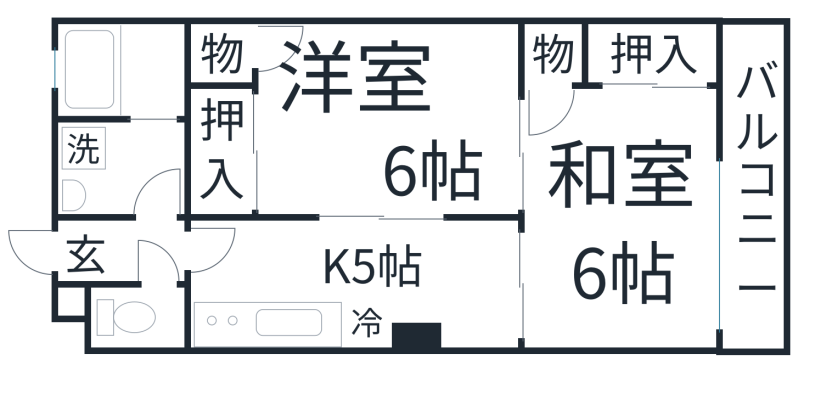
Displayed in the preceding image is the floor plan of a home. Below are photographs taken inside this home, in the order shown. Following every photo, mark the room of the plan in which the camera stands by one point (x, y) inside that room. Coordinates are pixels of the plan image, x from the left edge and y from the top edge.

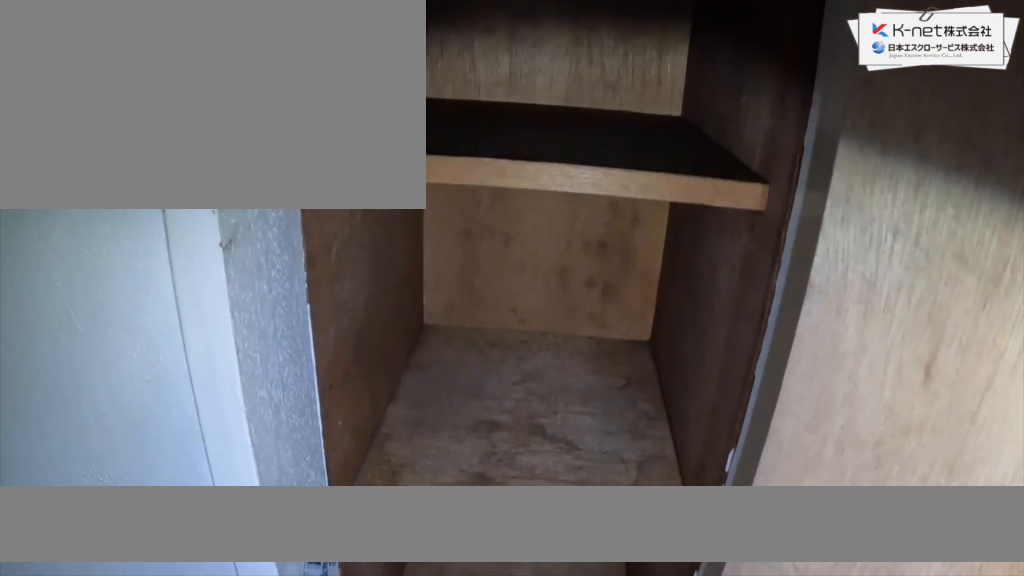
(108, 254)
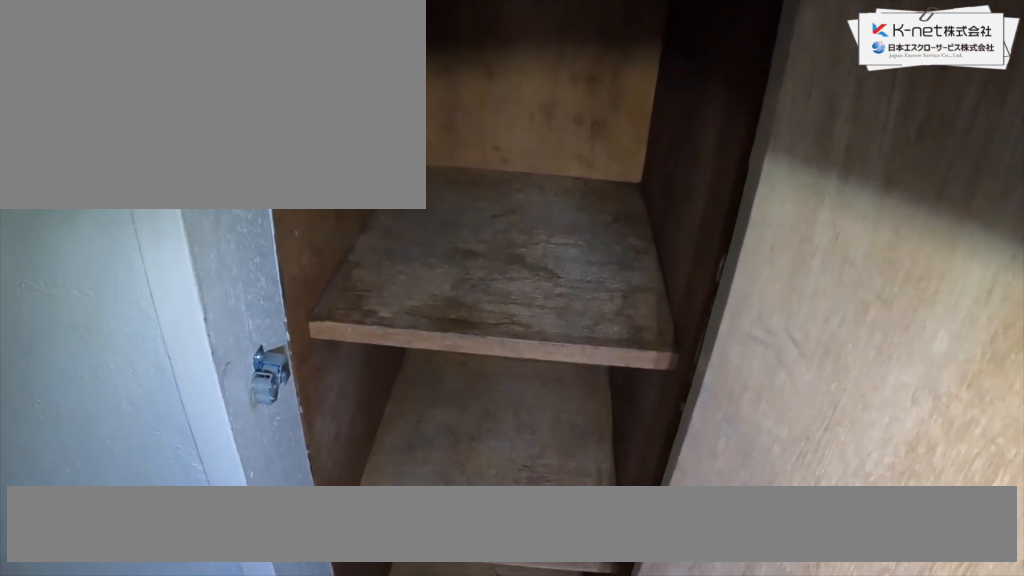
(108, 254)
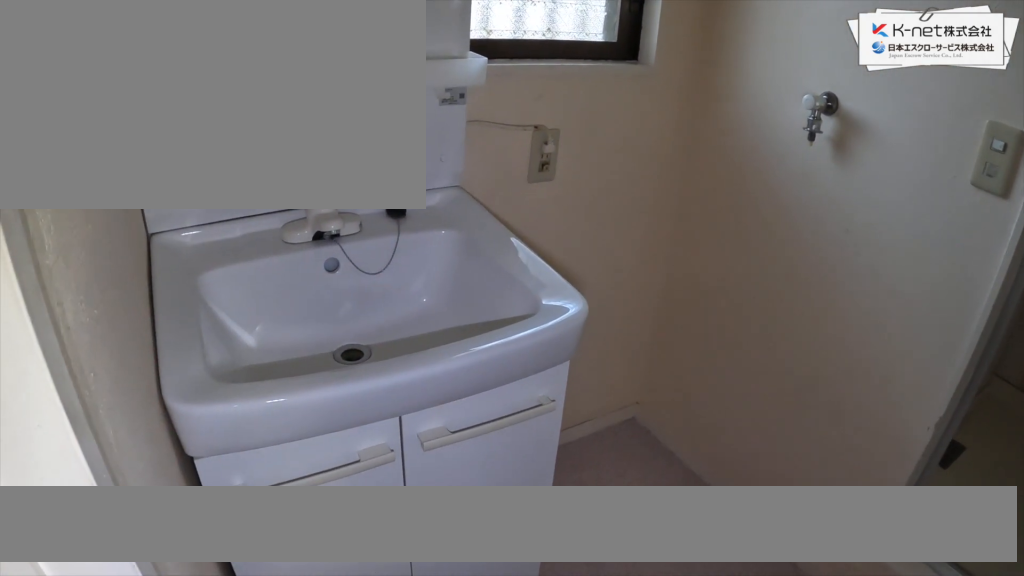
(125, 170)
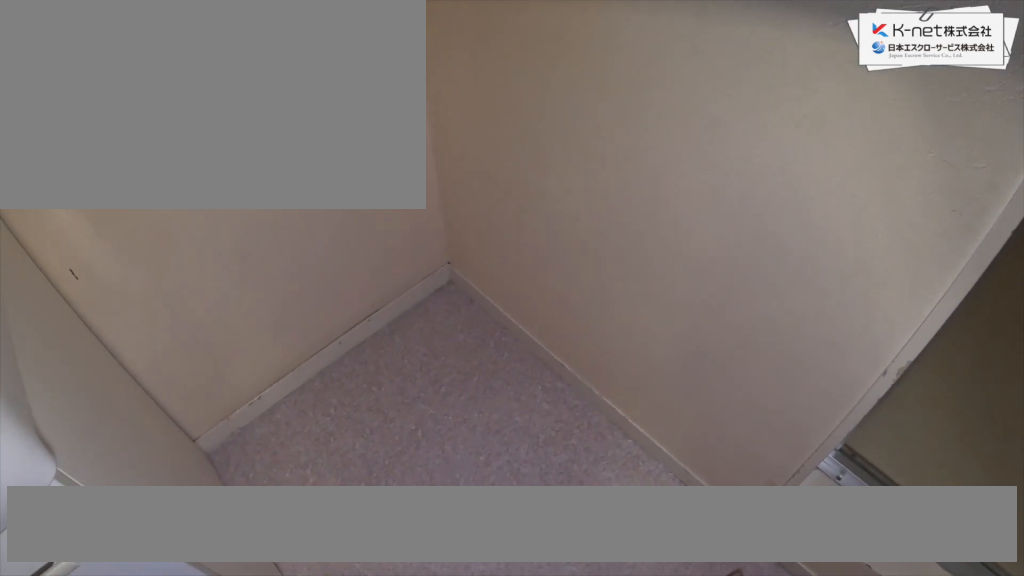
(124, 170)
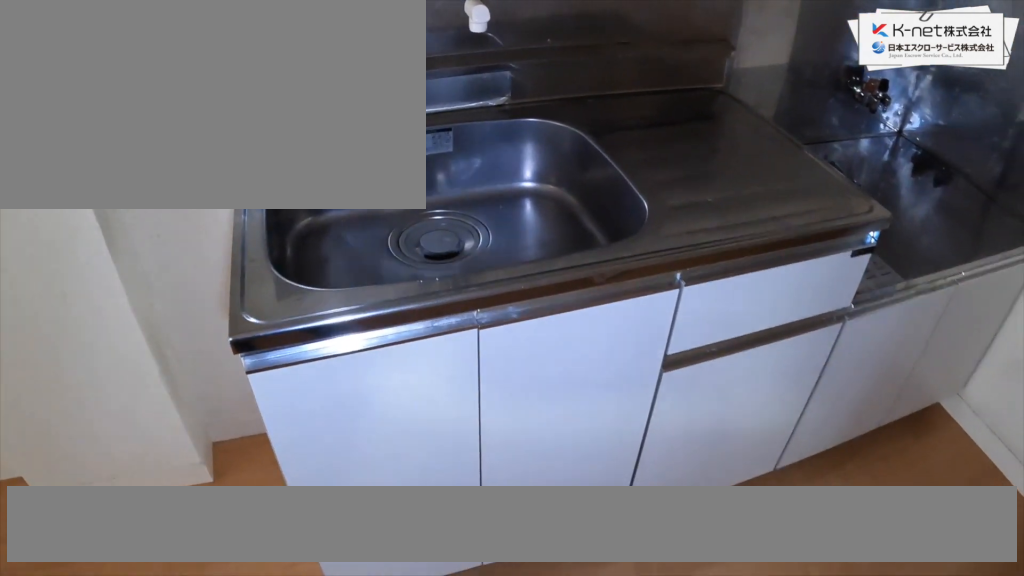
(353, 285)
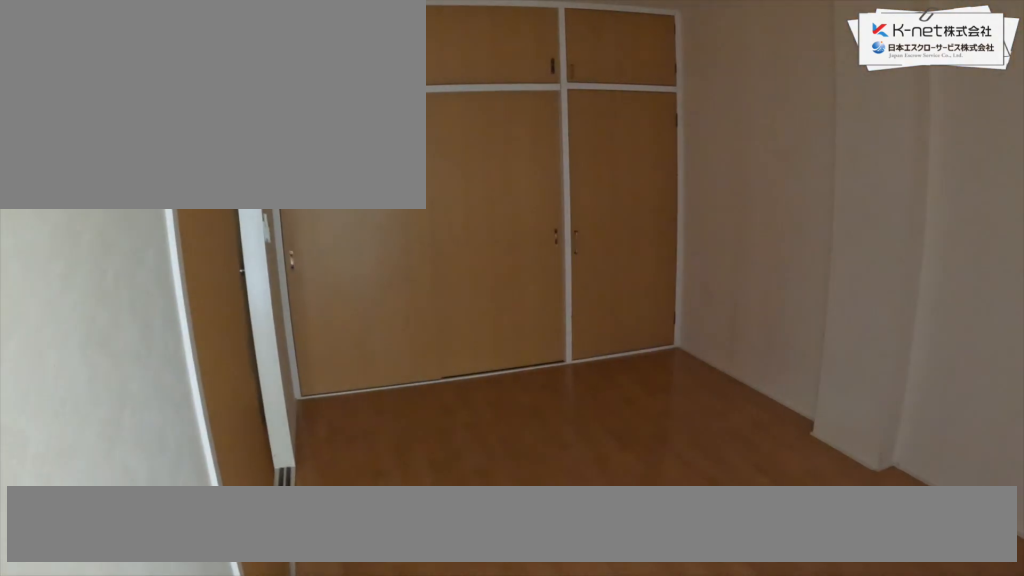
(389, 123)
